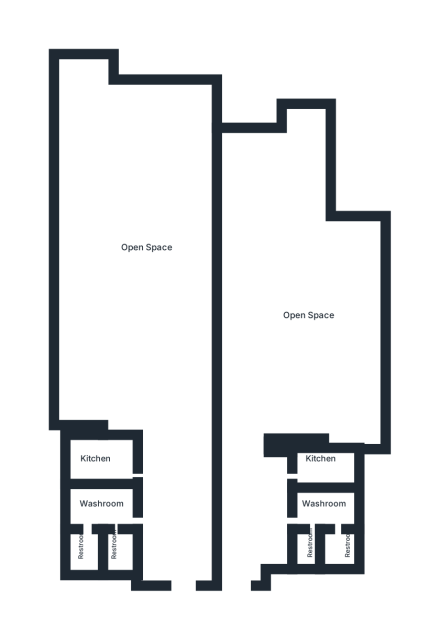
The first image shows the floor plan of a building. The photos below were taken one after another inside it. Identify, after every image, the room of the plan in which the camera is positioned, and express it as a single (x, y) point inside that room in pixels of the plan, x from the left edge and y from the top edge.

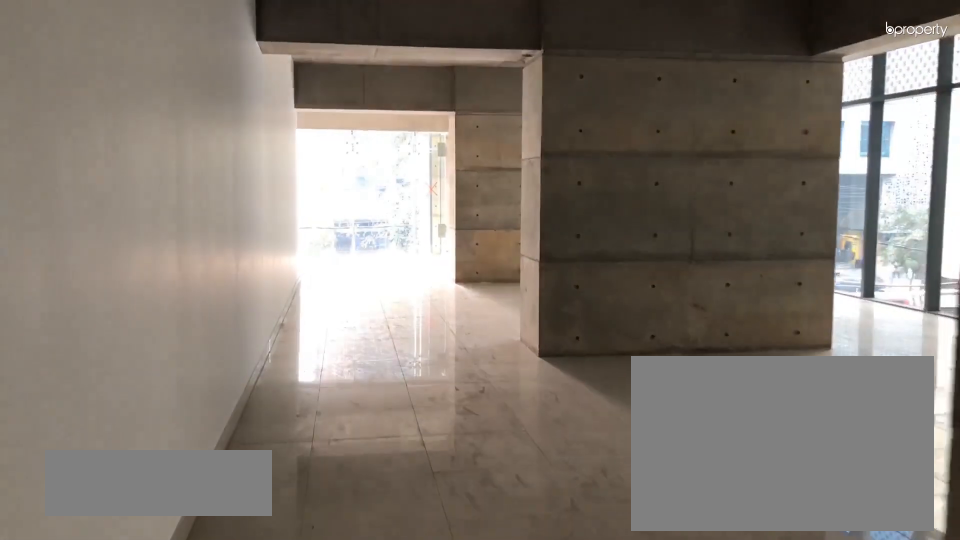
(255, 360)
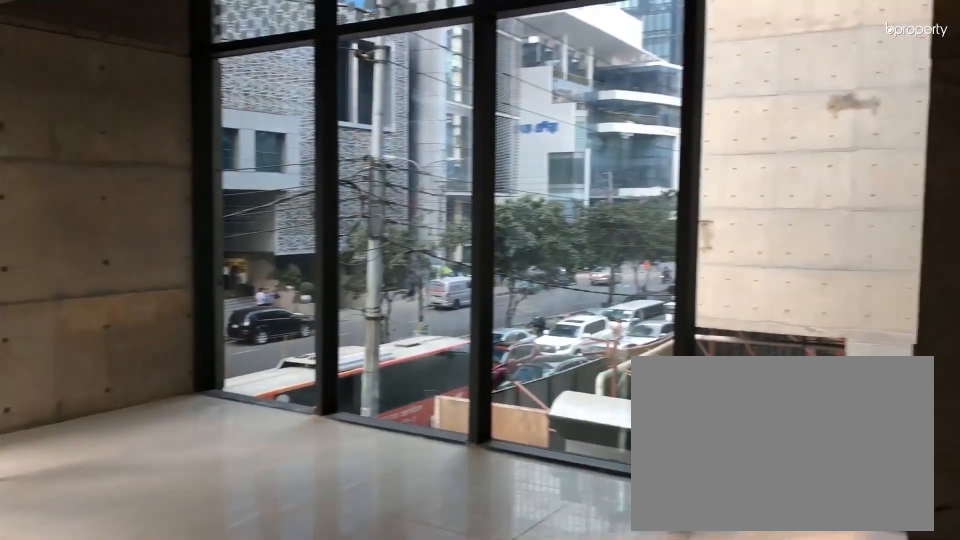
(246, 262)
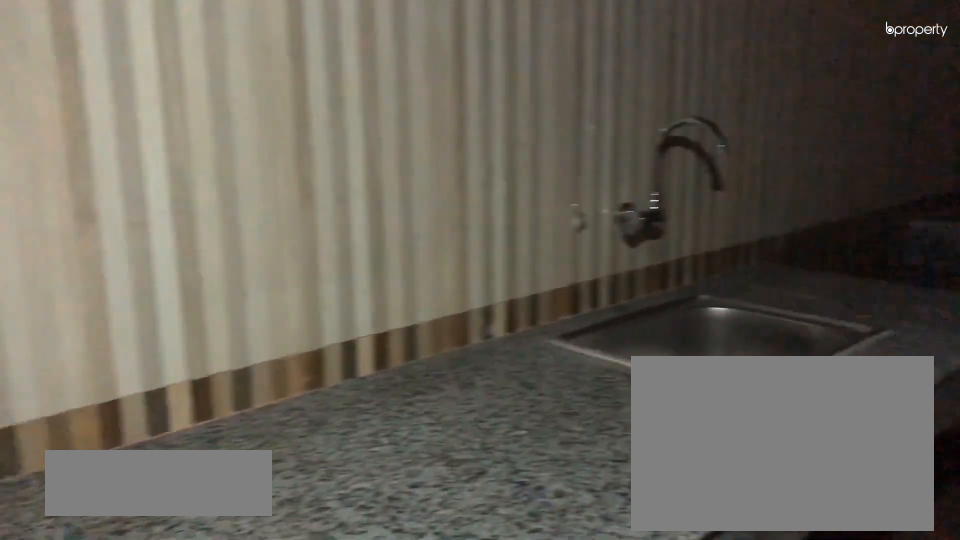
(321, 473)
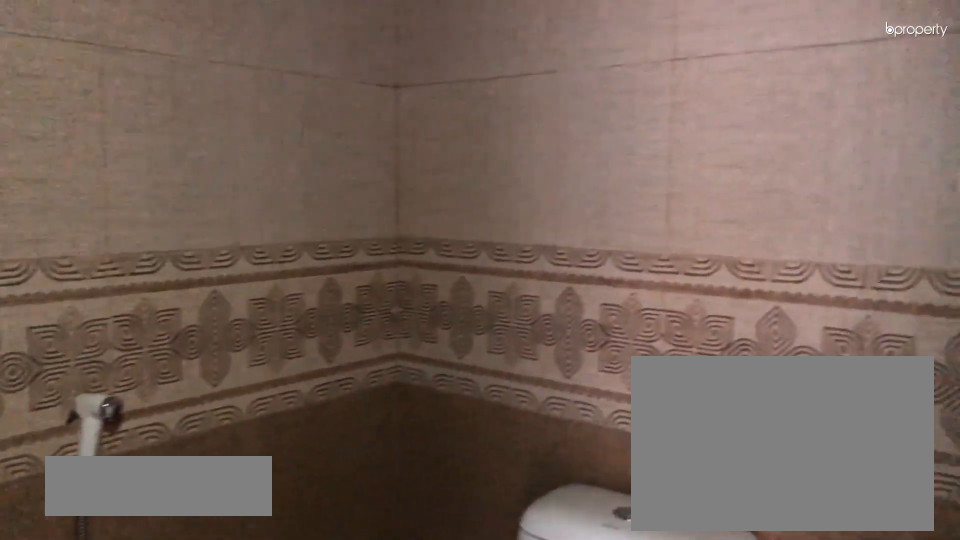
(304, 547)
